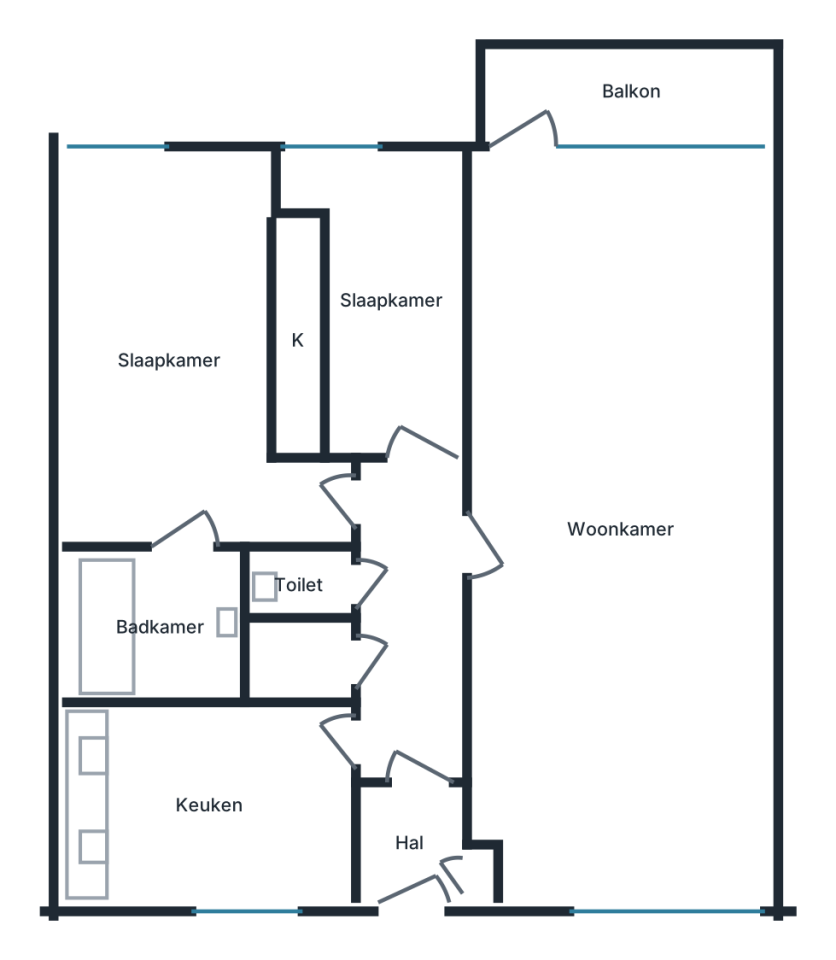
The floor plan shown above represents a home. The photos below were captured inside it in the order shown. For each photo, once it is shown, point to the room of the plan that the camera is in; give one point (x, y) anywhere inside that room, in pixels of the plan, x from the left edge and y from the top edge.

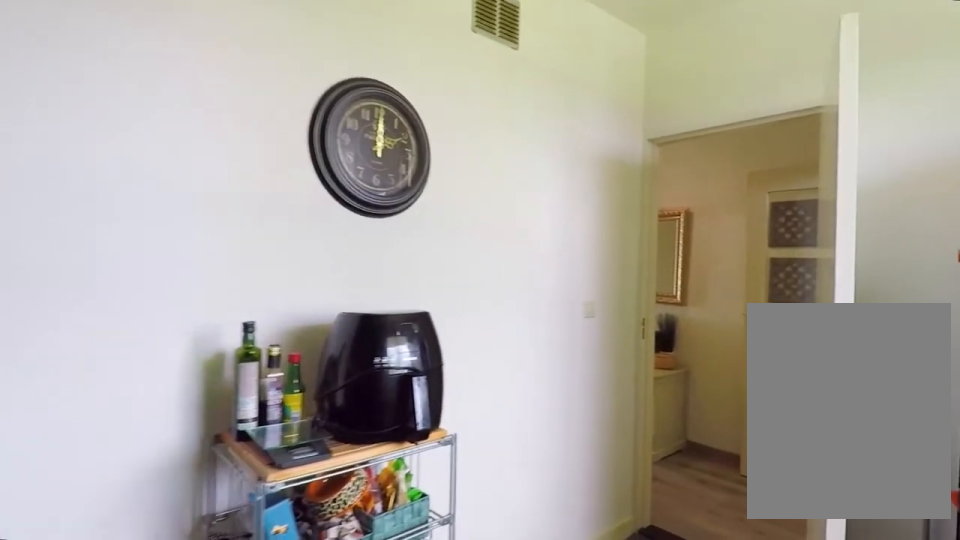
(210, 804)
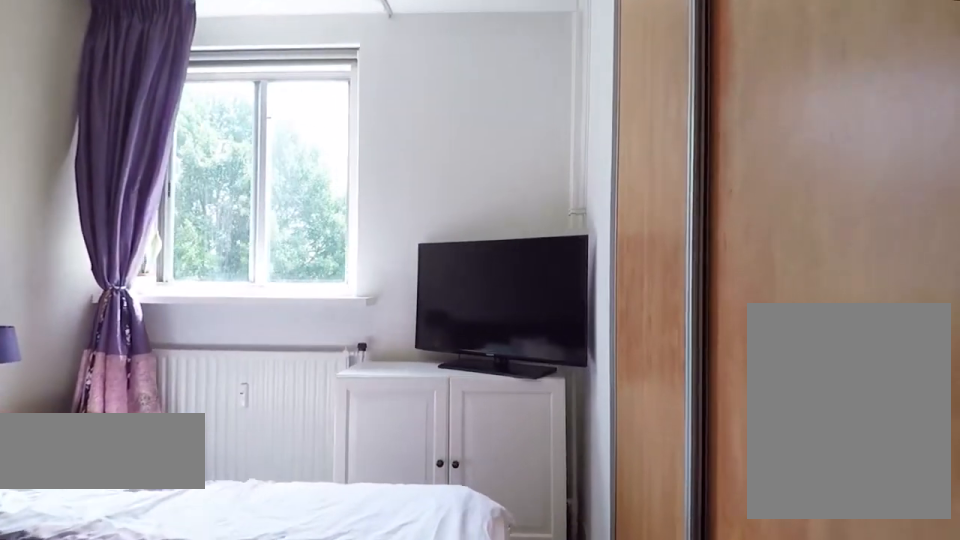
(178, 363)
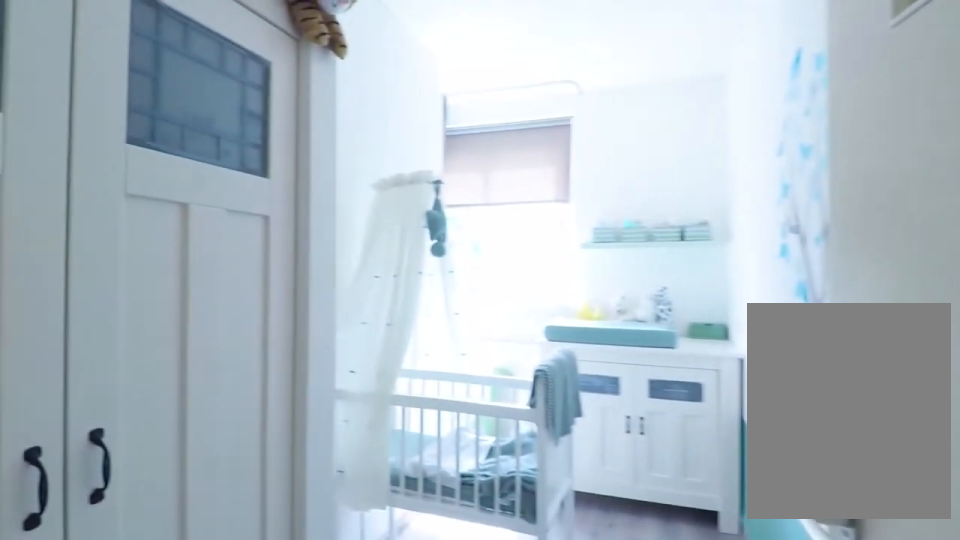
(390, 299)
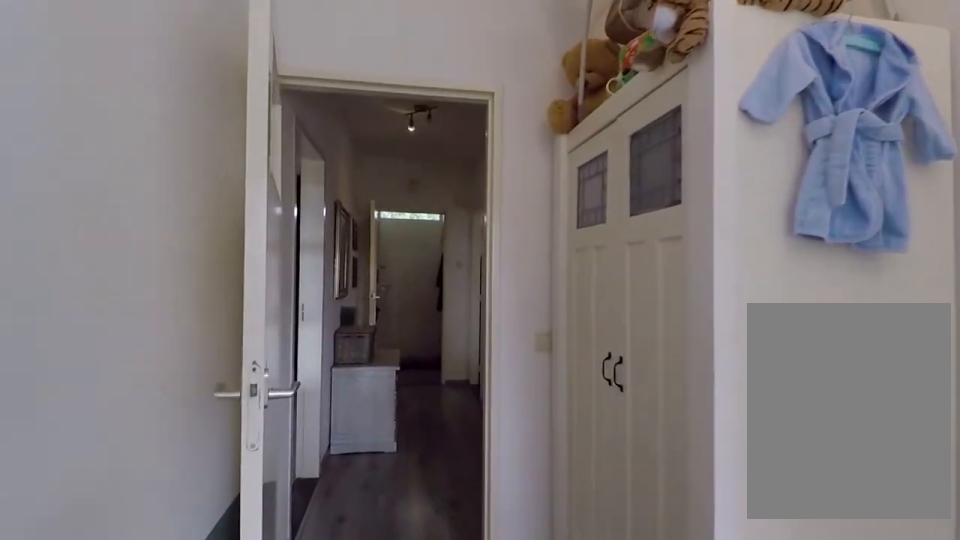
(390, 299)
